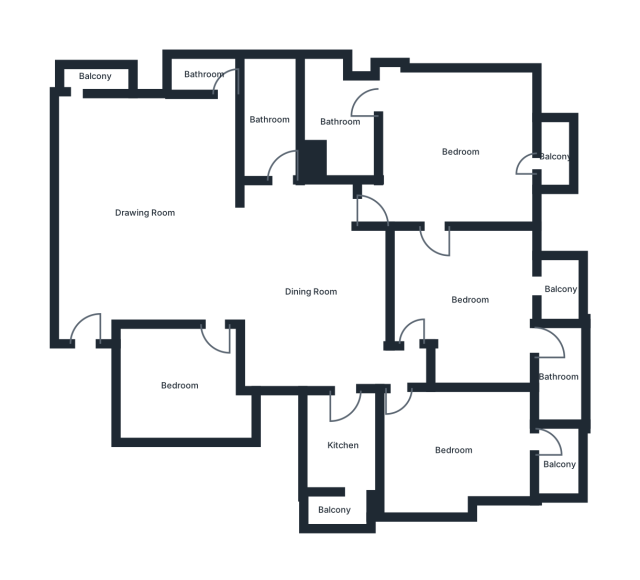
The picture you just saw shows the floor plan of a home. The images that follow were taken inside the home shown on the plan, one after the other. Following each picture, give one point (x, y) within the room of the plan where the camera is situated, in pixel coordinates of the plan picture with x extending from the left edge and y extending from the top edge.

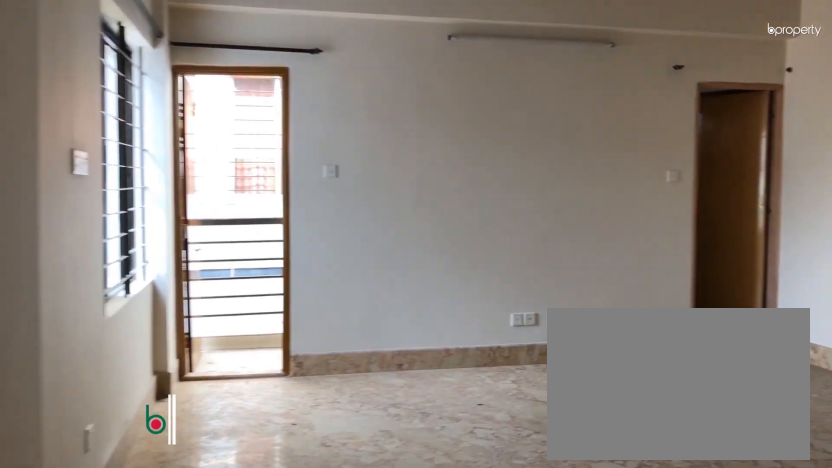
(143, 214)
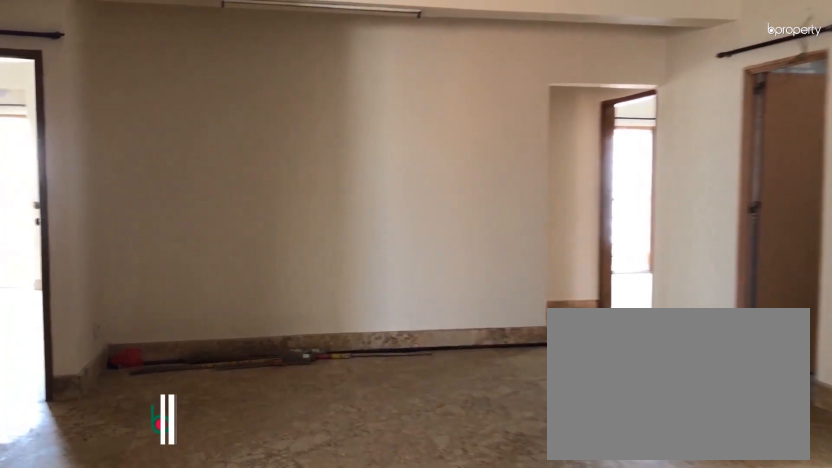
(308, 291)
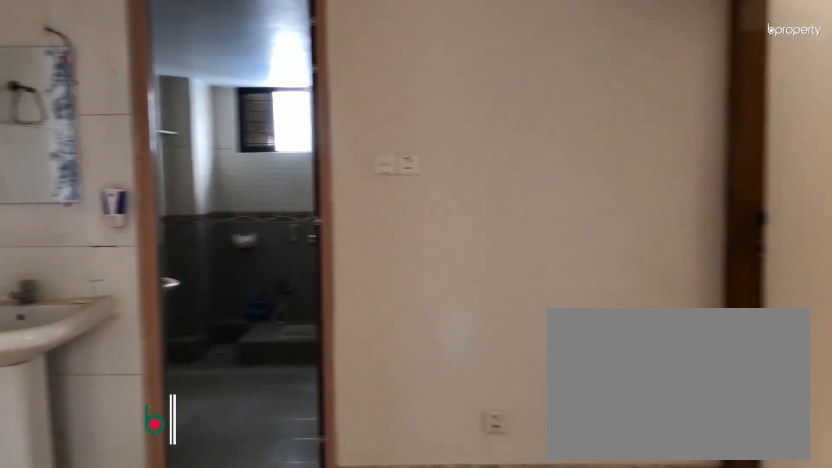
(308, 291)
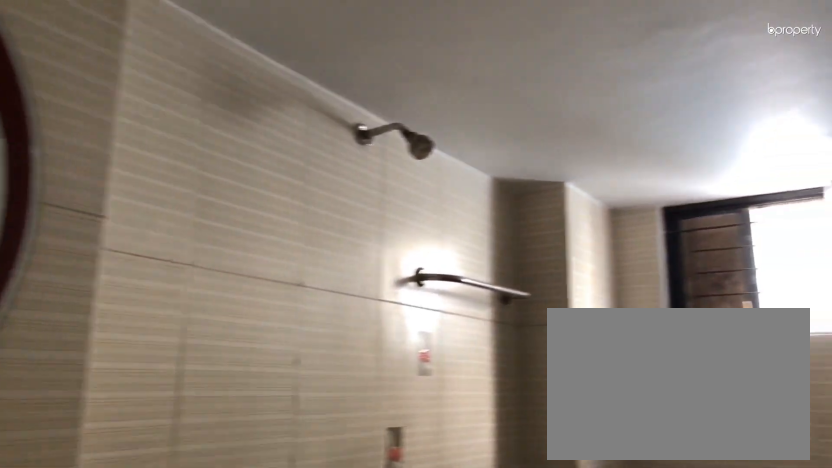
(270, 120)
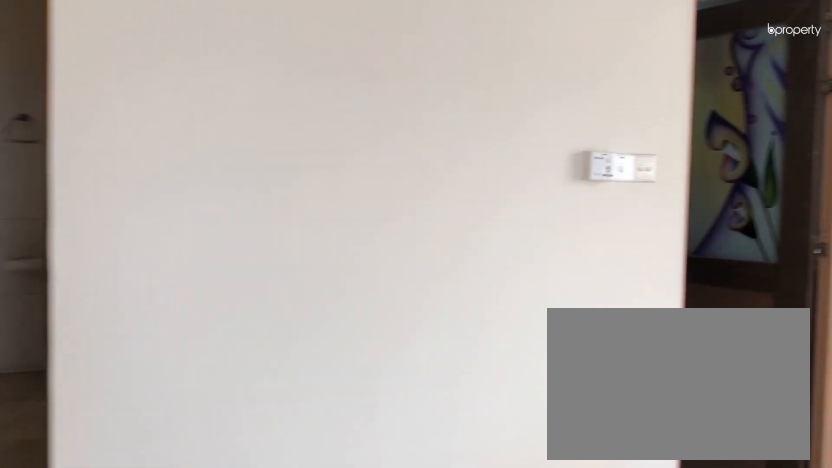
(460, 152)
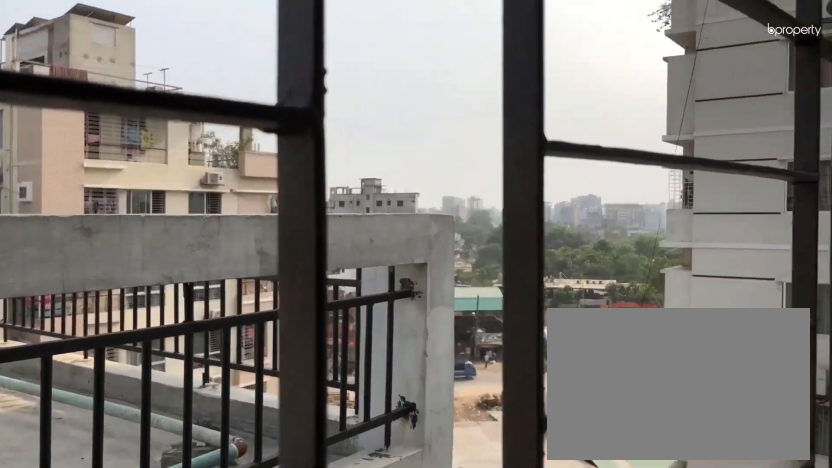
(553, 155)
